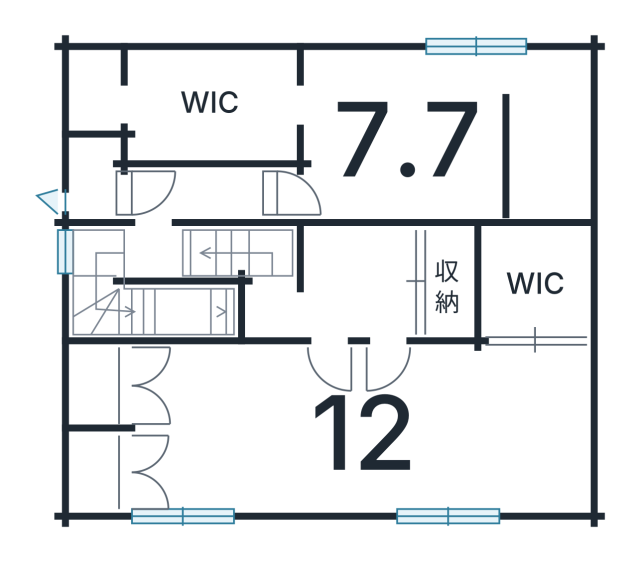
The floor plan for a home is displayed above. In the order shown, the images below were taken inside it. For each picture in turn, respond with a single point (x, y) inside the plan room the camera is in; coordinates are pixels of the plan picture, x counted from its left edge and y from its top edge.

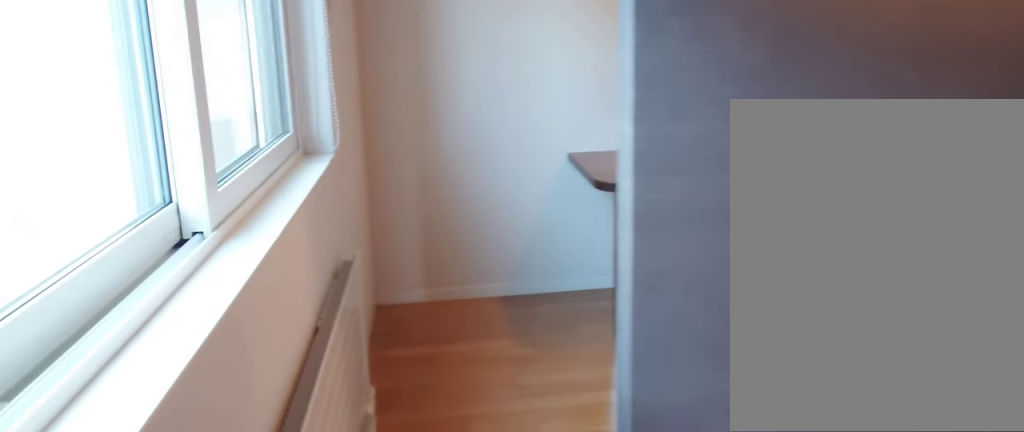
(394, 144)
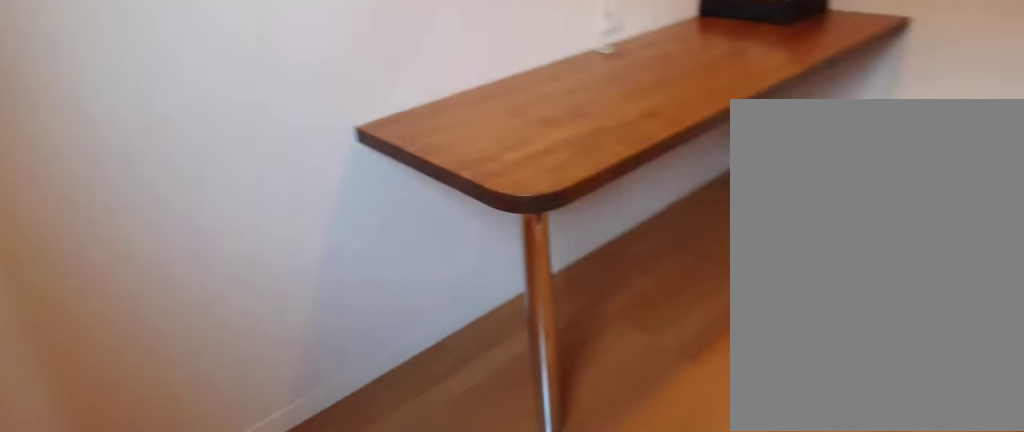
(394, 144)
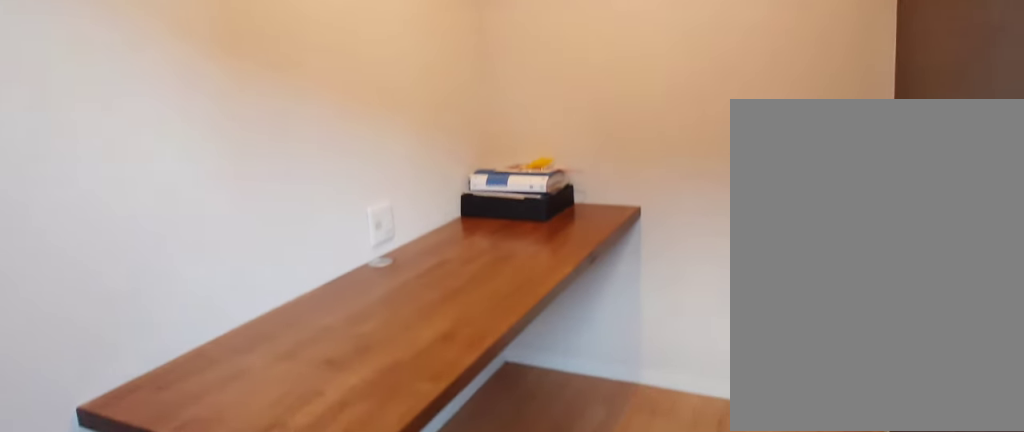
(394, 144)
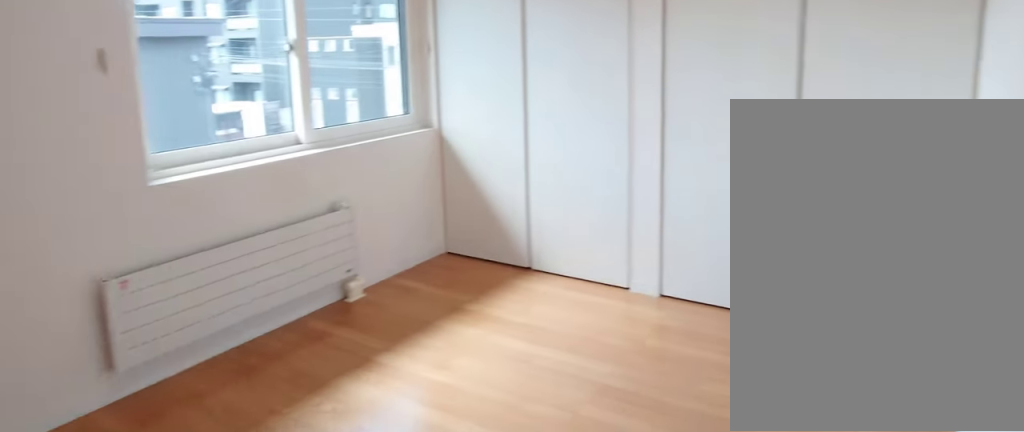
(357, 446)
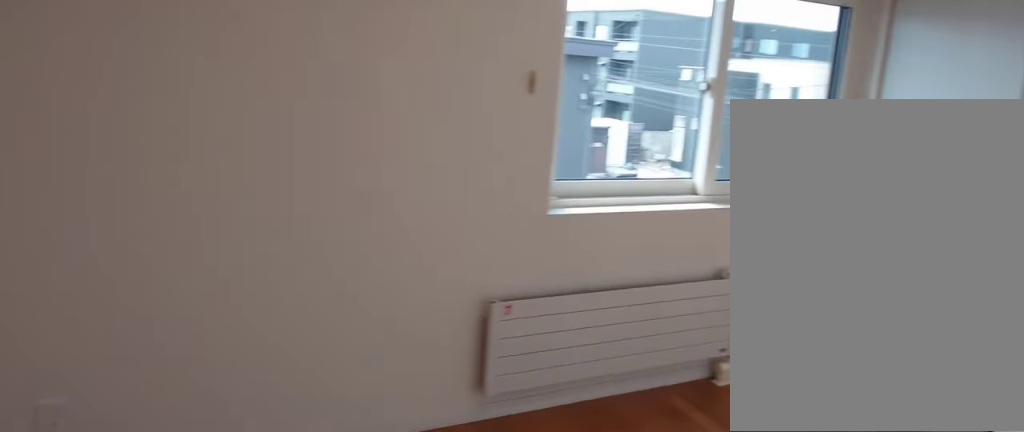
(357, 446)
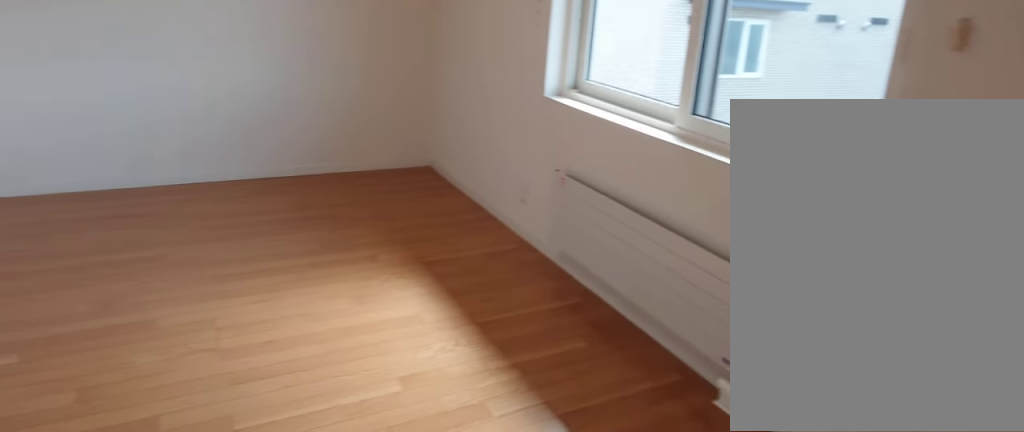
(357, 446)
